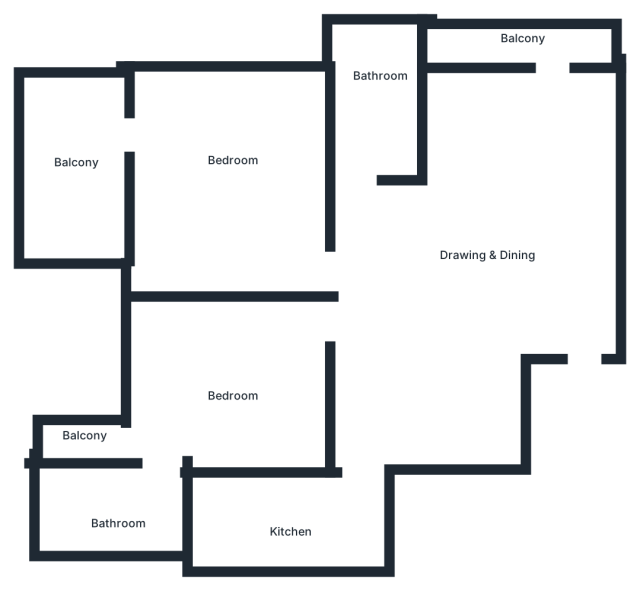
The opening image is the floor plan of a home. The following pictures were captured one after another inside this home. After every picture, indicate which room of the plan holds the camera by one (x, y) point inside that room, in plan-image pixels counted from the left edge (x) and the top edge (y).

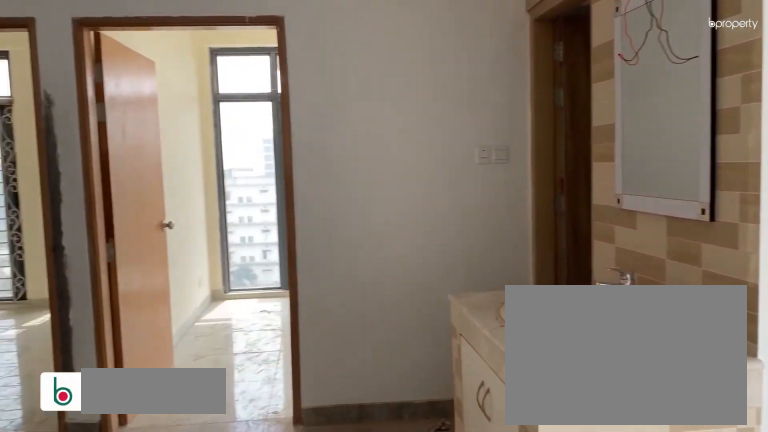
(491, 253)
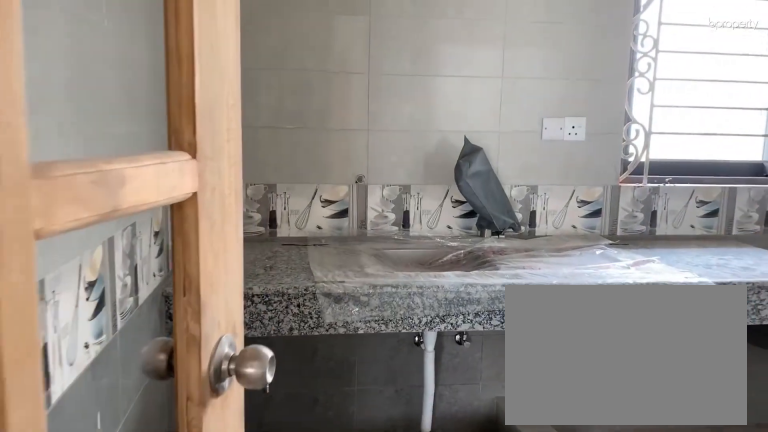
(303, 516)
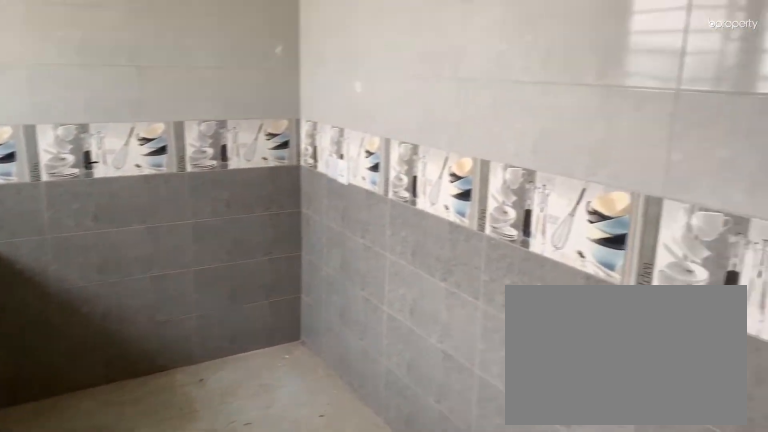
(303, 516)
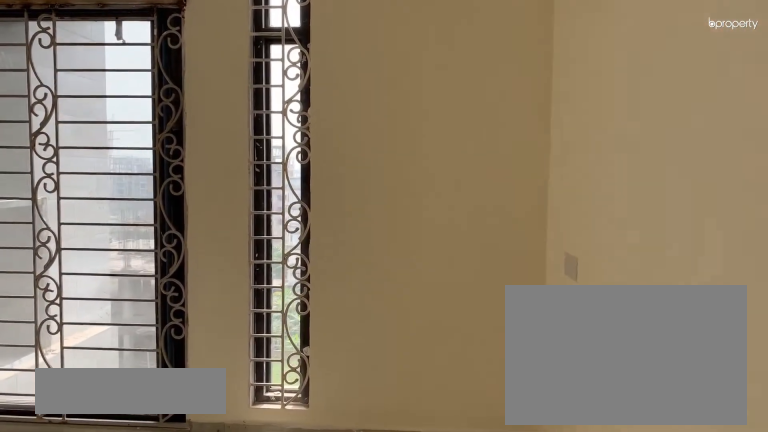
(236, 373)
